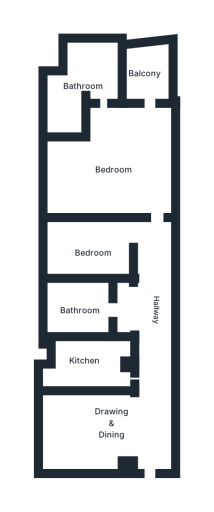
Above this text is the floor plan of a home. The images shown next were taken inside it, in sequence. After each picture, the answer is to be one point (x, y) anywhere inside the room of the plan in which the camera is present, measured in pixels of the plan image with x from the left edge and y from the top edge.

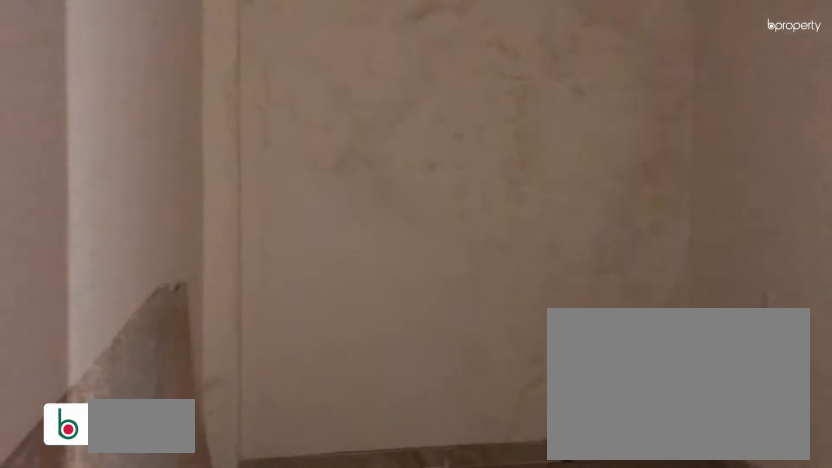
(111, 418)
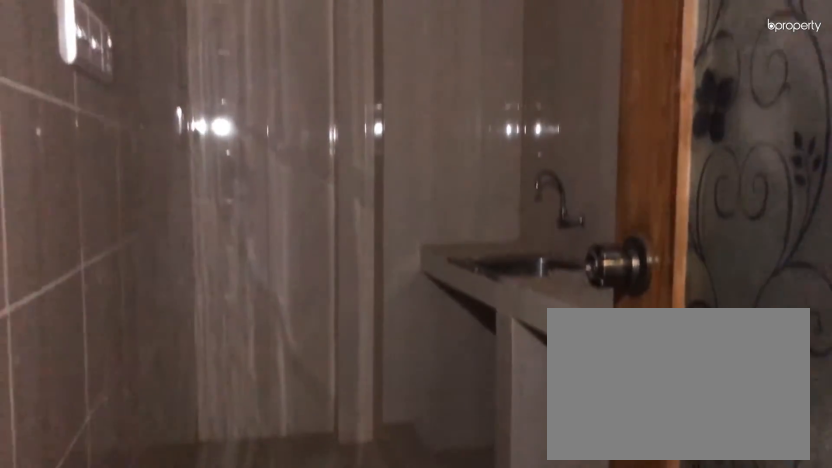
(86, 361)
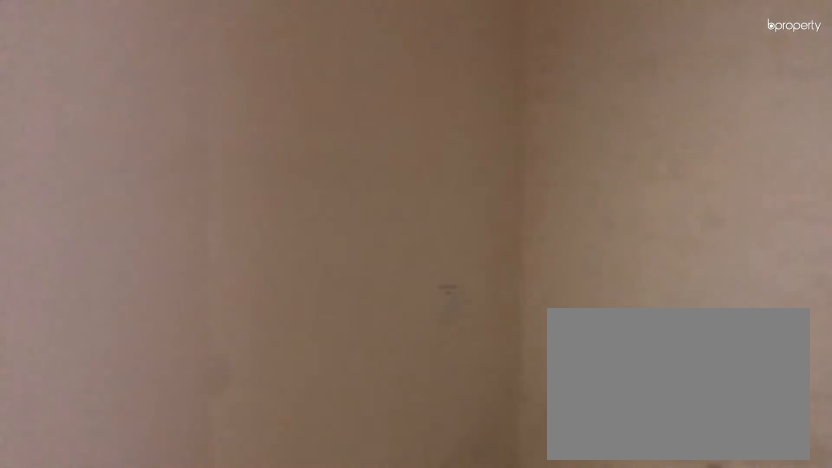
(94, 251)
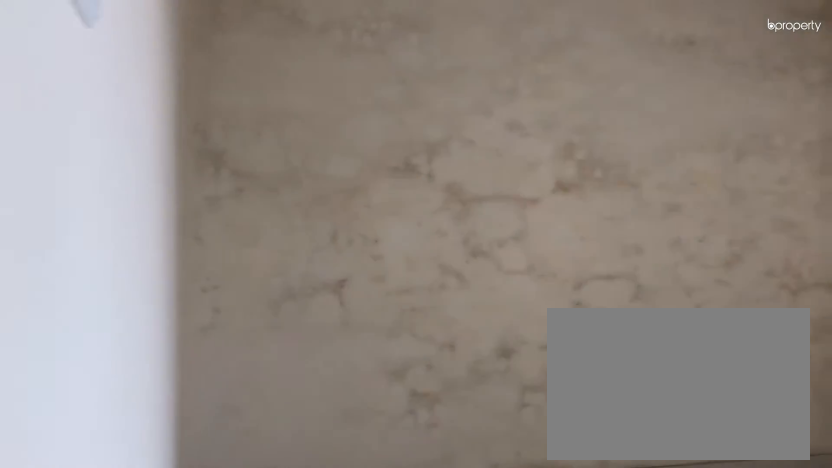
(113, 168)
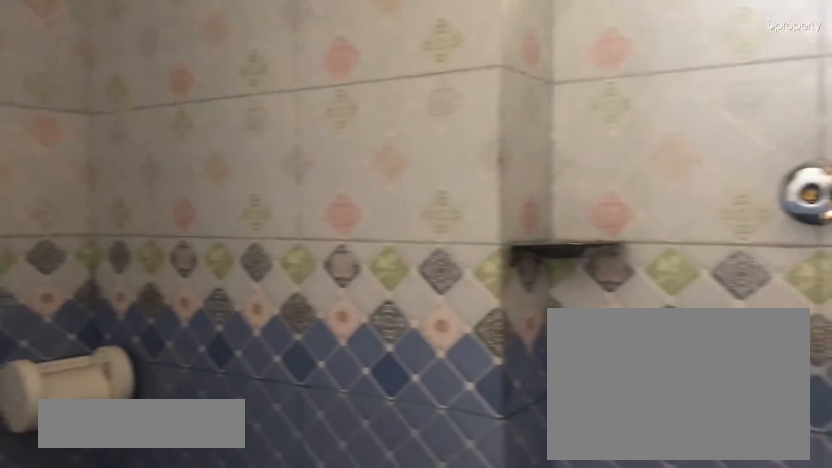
(94, 77)
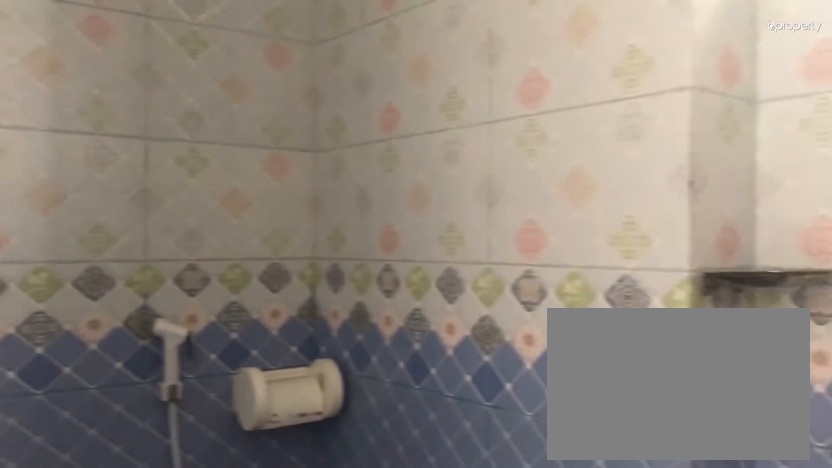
(94, 77)
